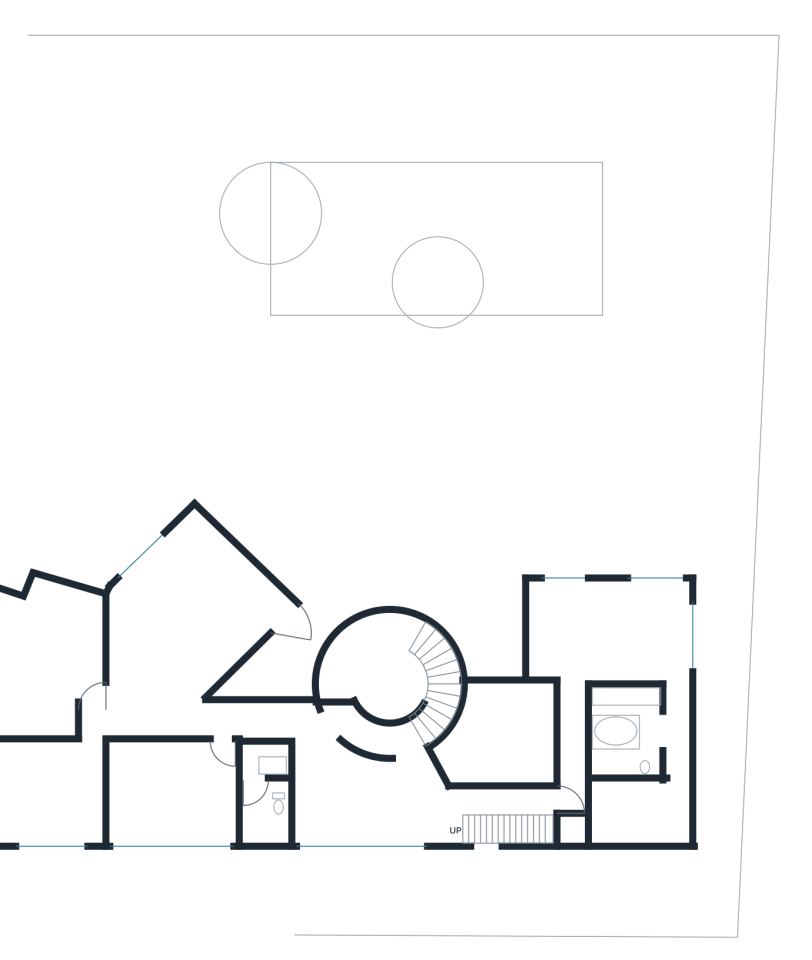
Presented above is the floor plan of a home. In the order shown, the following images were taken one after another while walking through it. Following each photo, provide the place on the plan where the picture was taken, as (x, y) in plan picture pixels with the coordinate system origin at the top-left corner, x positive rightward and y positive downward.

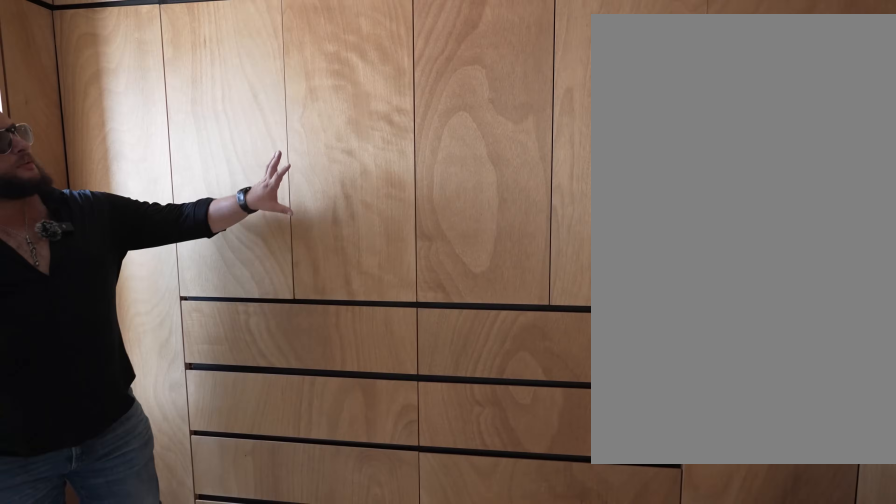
(633, 816)
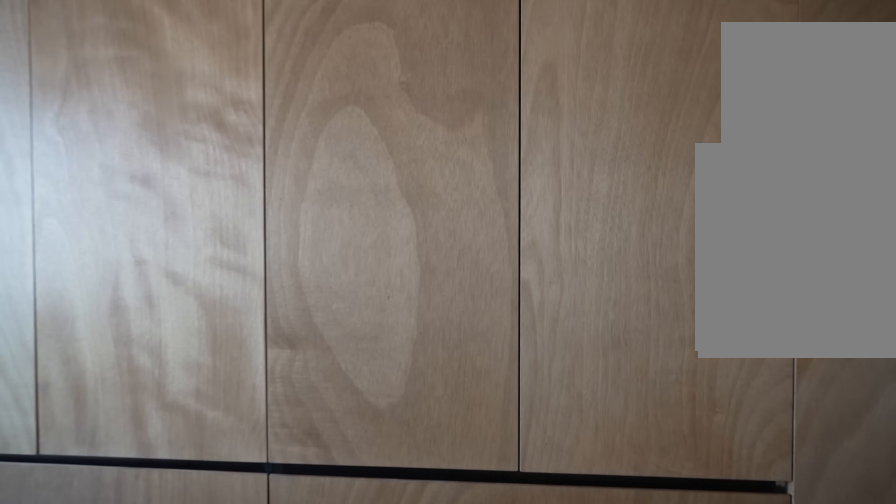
(633, 816)
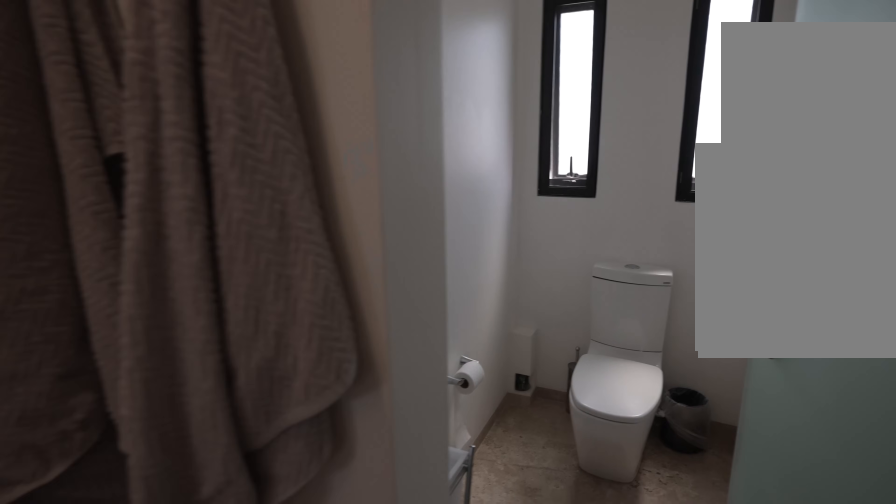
(657, 735)
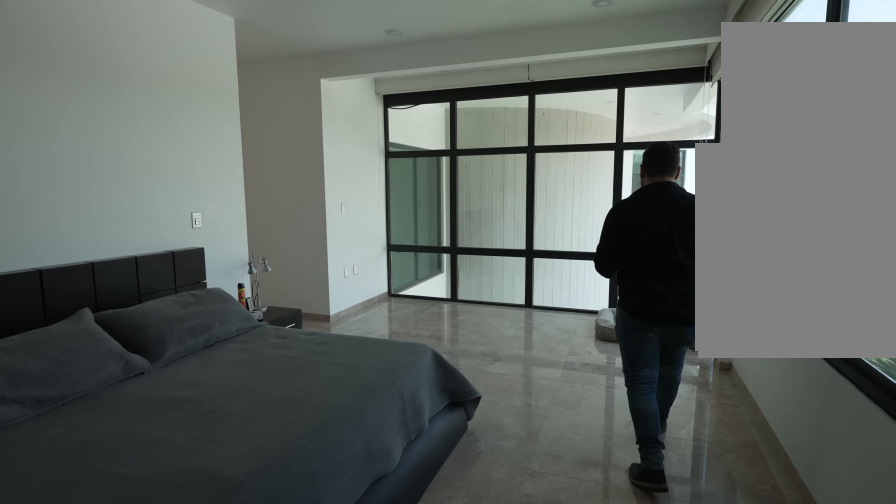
(643, 599)
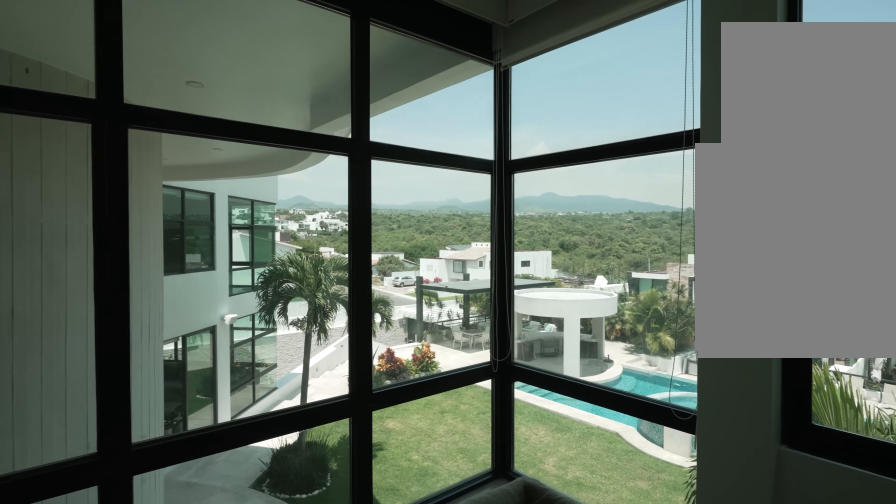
(595, 600)
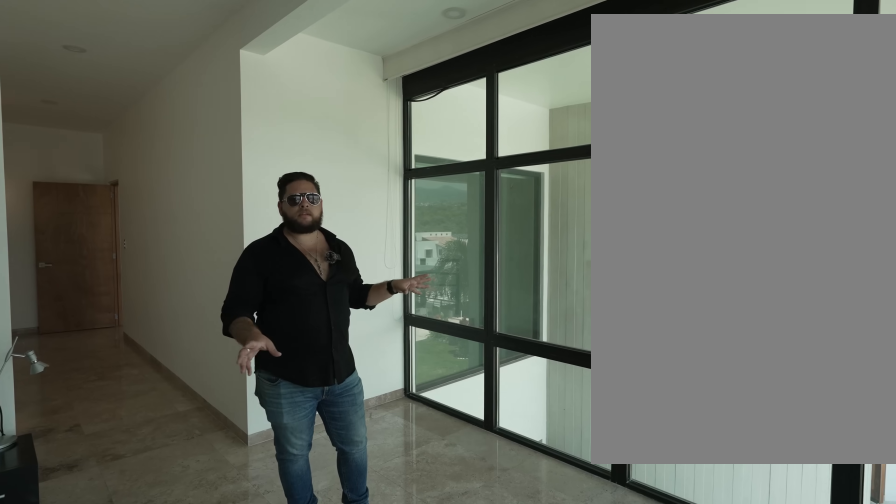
(595, 600)
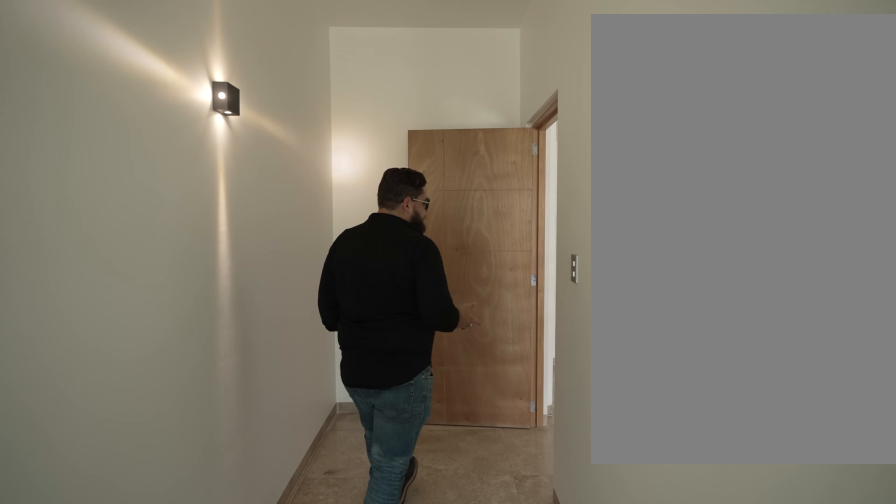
(566, 695)
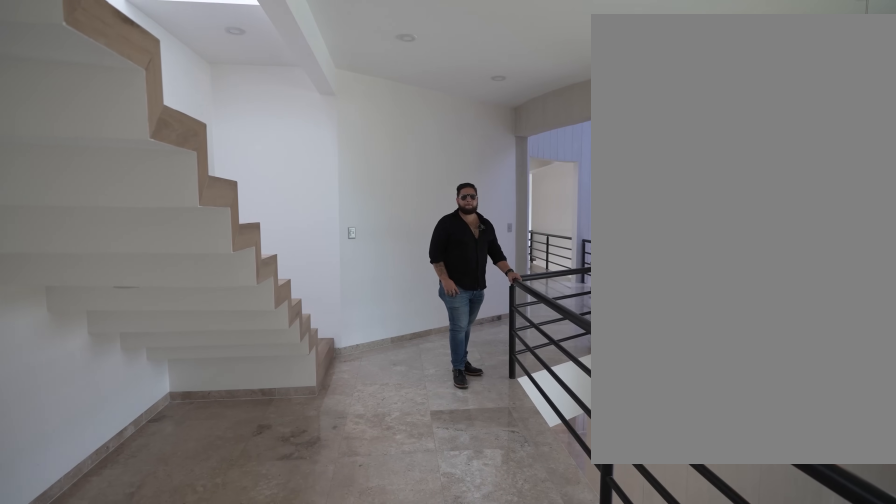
(526, 797)
